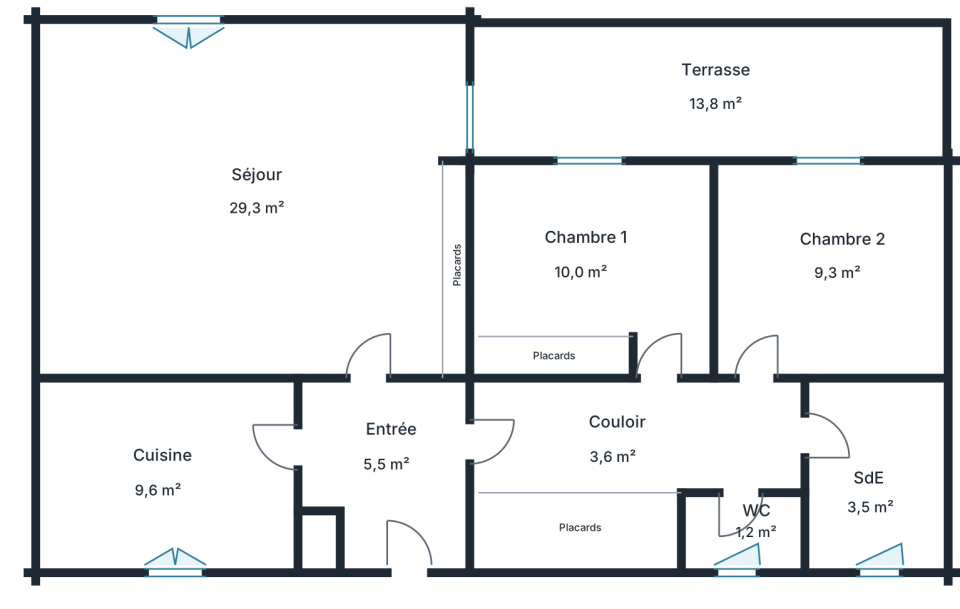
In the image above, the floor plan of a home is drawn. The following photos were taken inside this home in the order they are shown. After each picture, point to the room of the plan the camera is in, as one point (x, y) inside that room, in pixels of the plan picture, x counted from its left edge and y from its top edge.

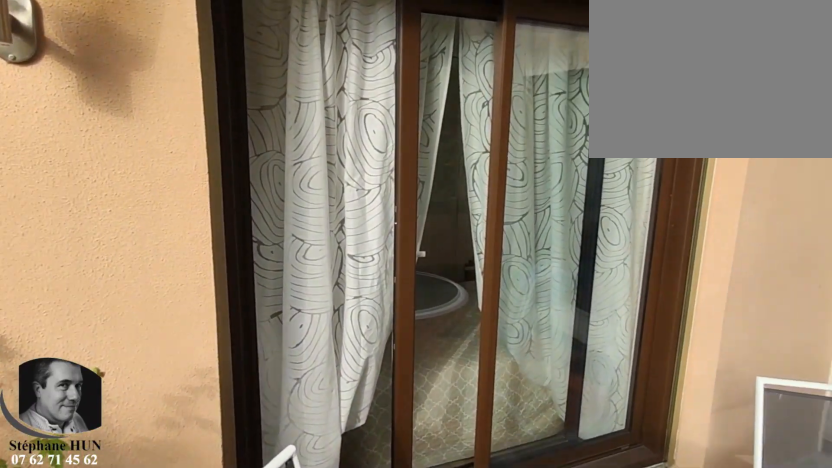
(712, 84)
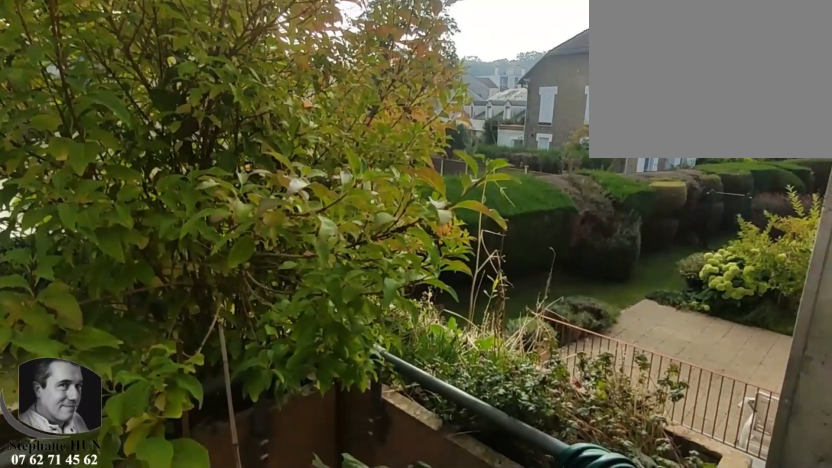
(712, 84)
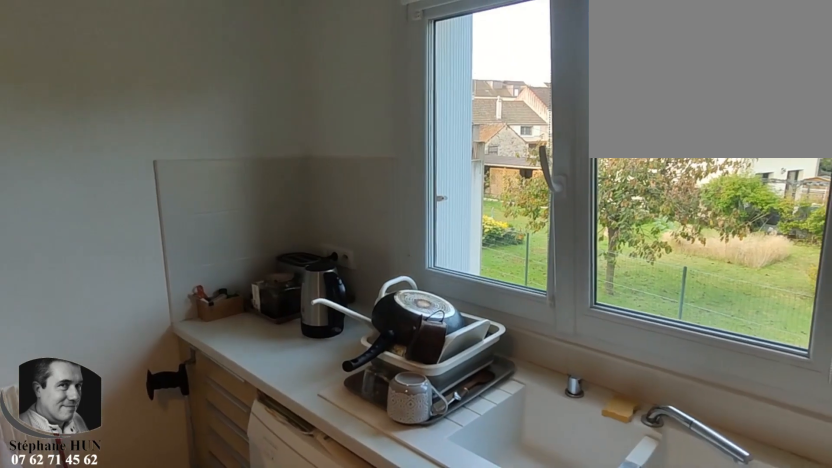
(166, 474)
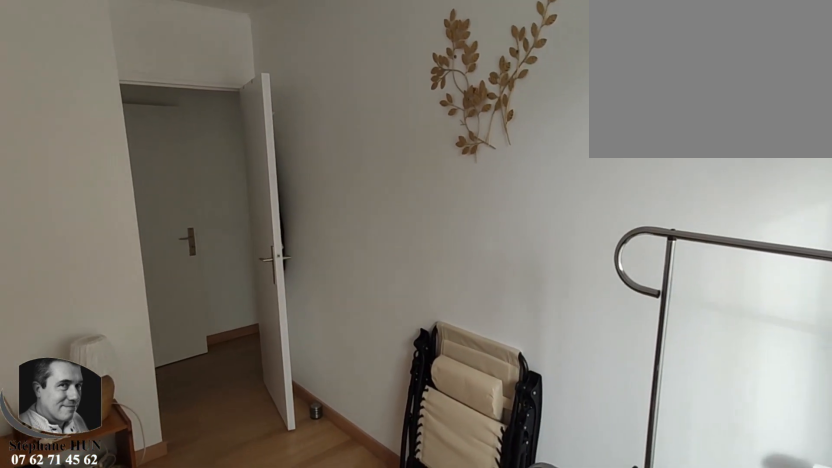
(832, 273)
